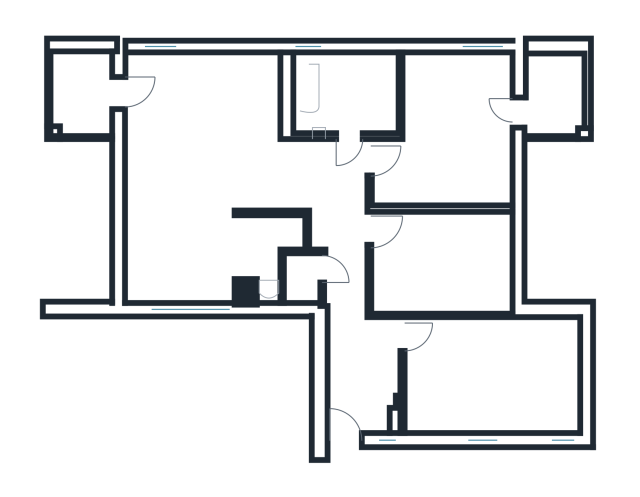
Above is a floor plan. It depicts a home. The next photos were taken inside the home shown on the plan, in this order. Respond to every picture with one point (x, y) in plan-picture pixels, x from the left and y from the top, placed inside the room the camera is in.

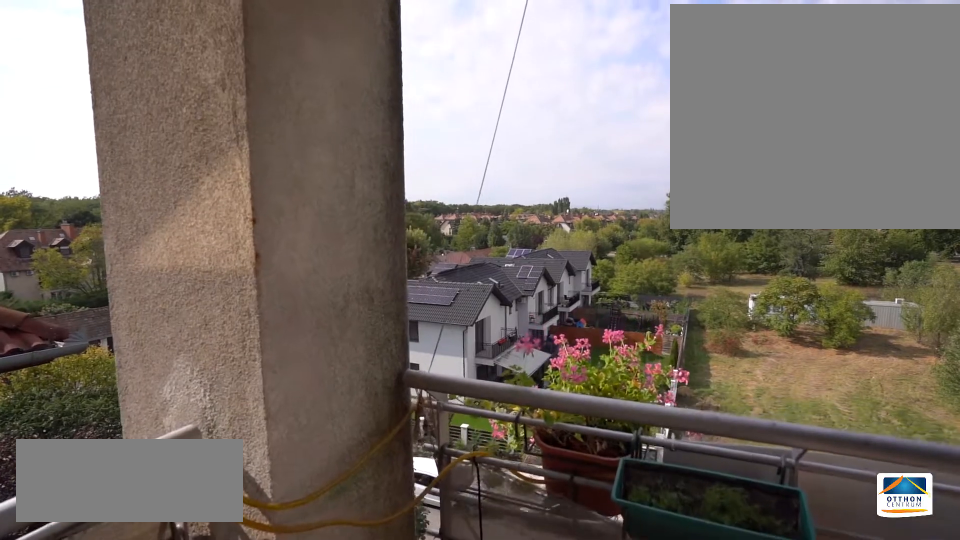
(79, 93)
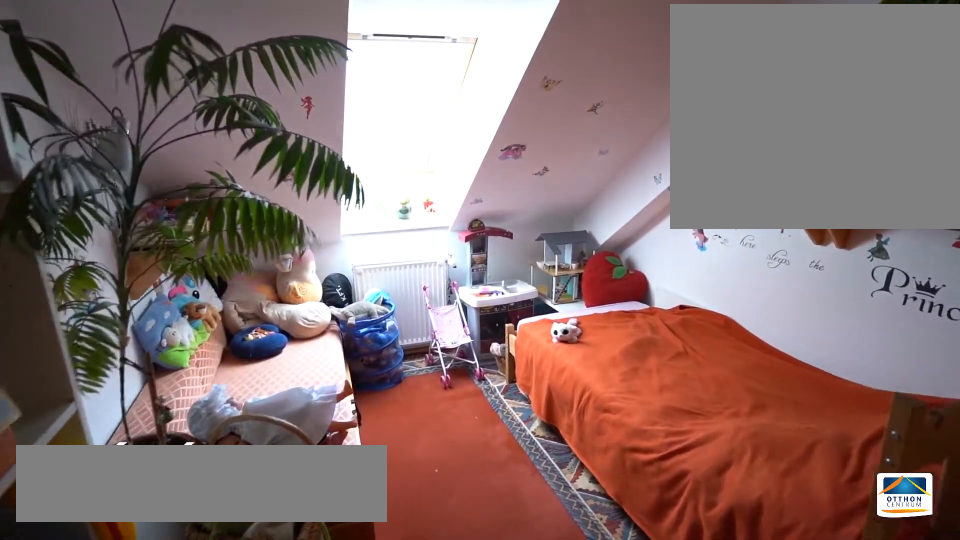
(448, 267)
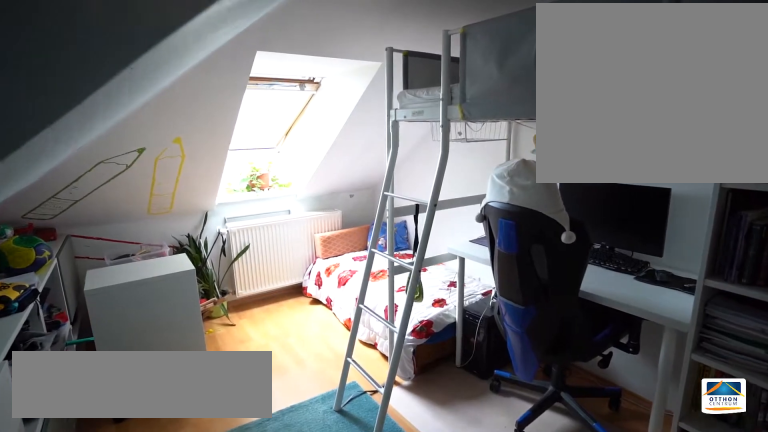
(494, 381)
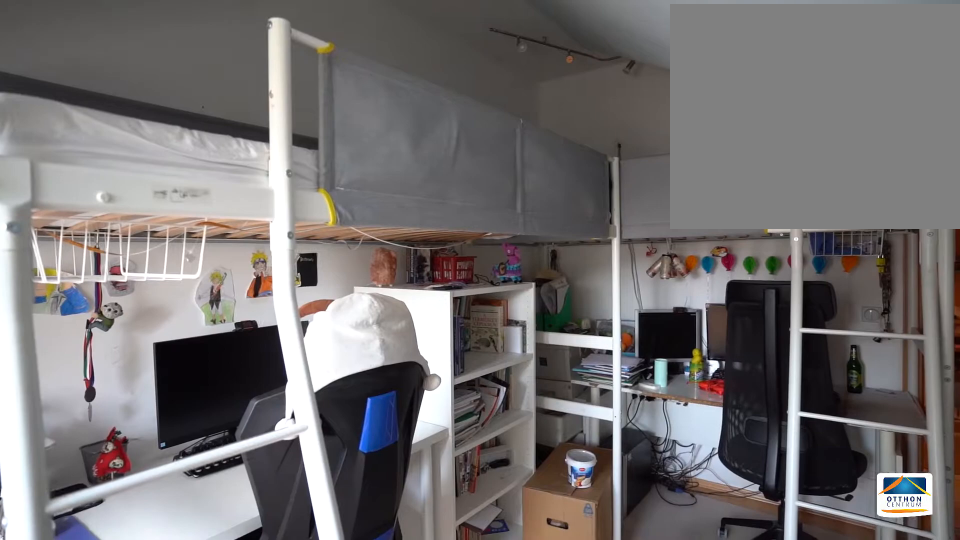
(493, 381)
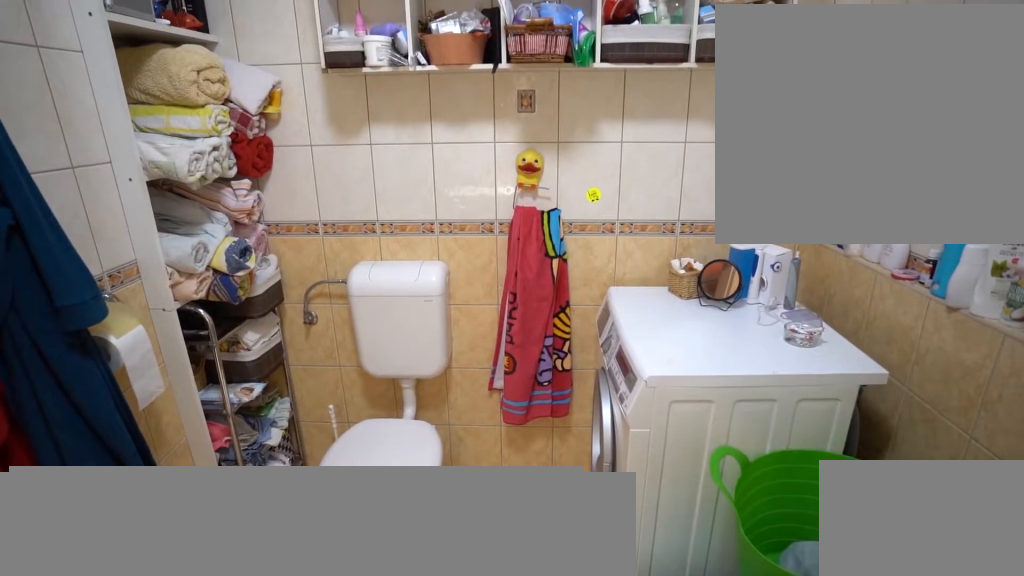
(350, 95)
